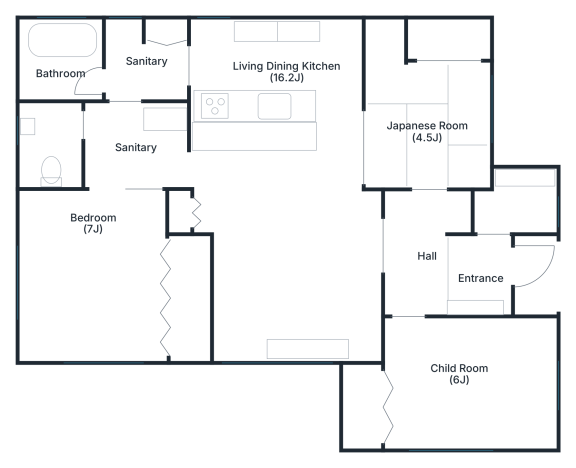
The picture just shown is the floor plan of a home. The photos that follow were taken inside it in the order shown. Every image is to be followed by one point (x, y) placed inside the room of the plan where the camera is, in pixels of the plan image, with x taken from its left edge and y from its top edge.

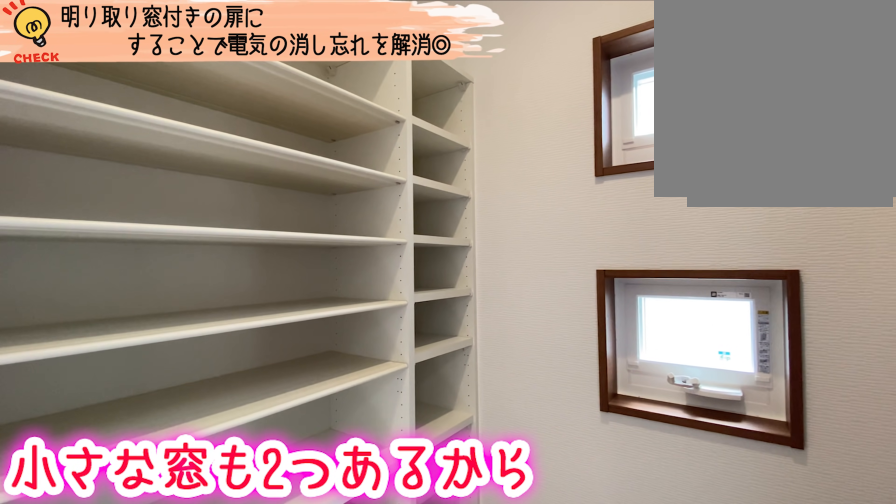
(517, 205)
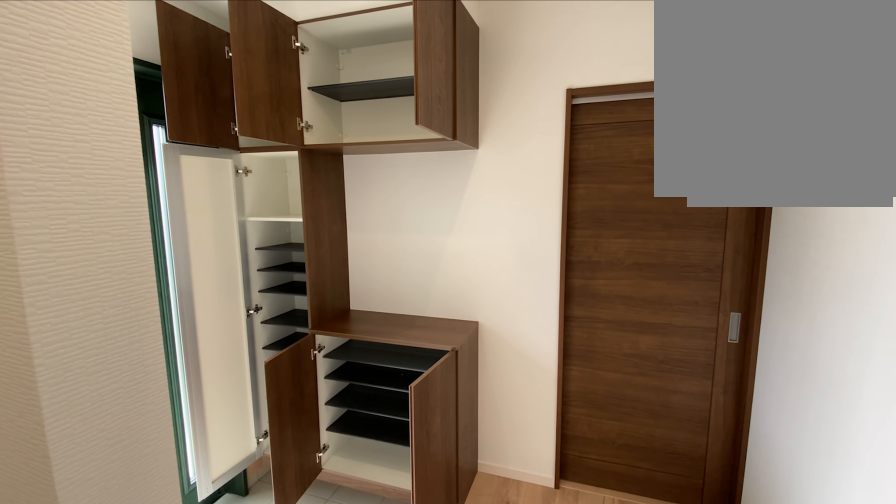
(478, 271)
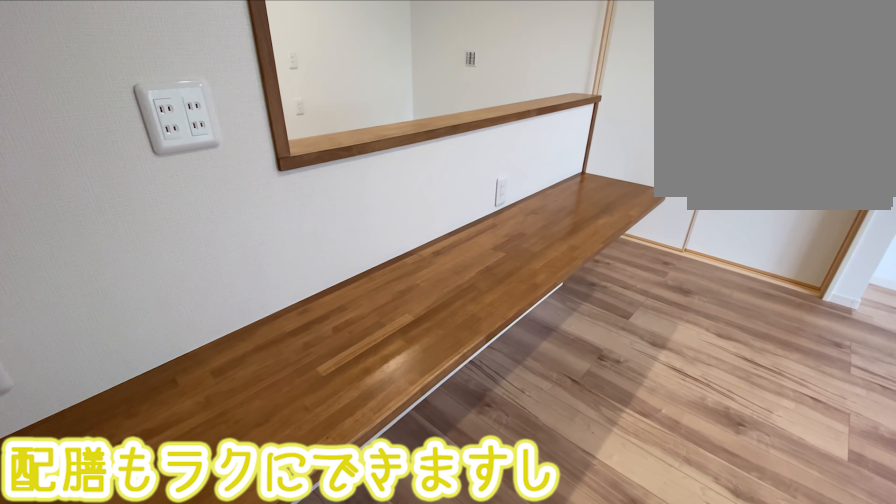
(289, 243)
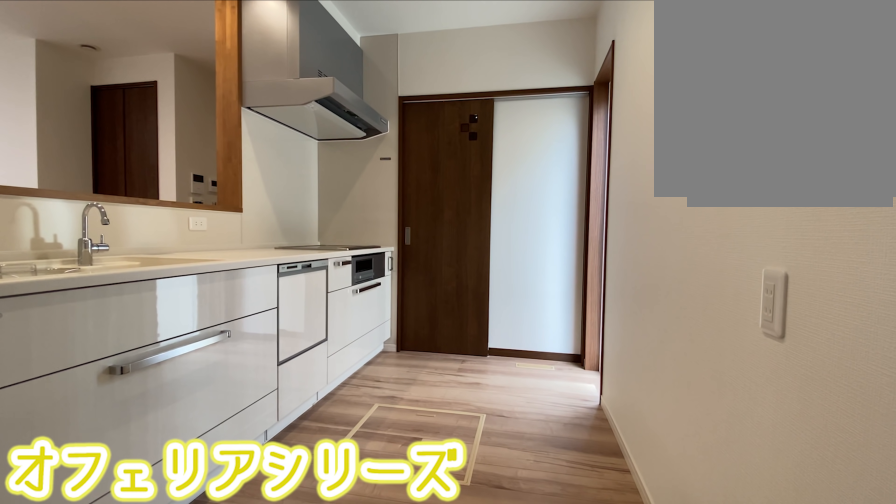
(257, 69)
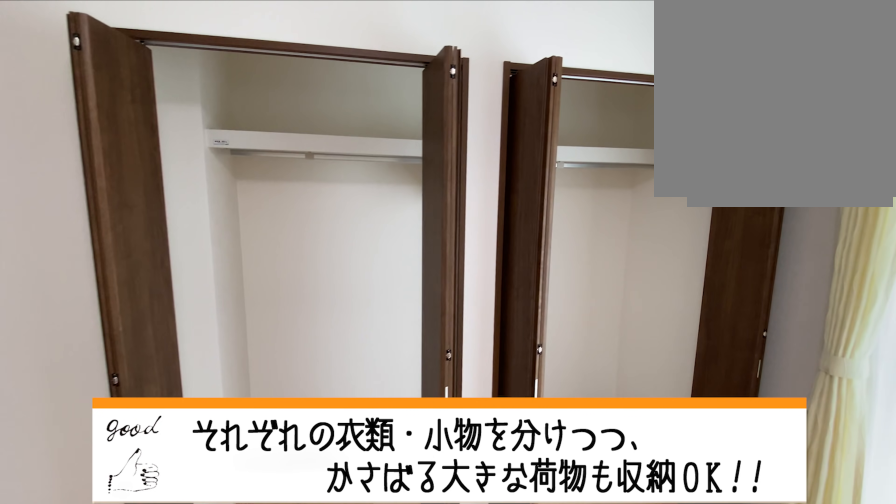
(94, 288)
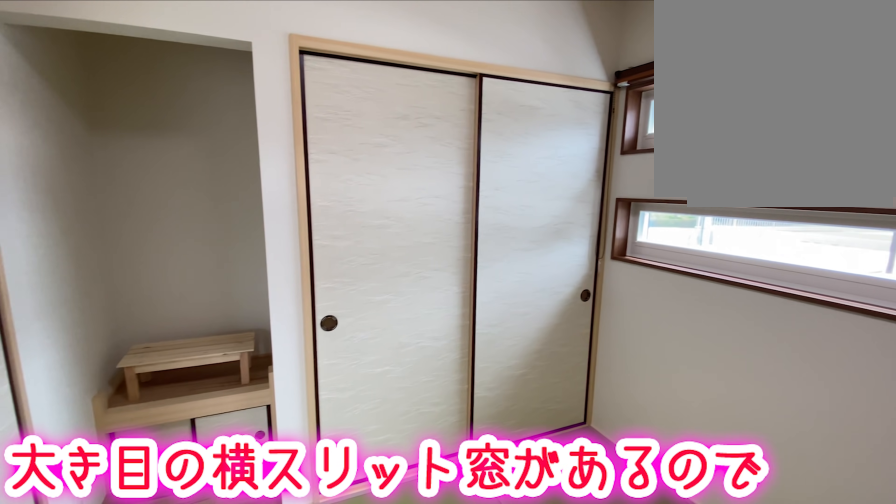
(426, 95)
